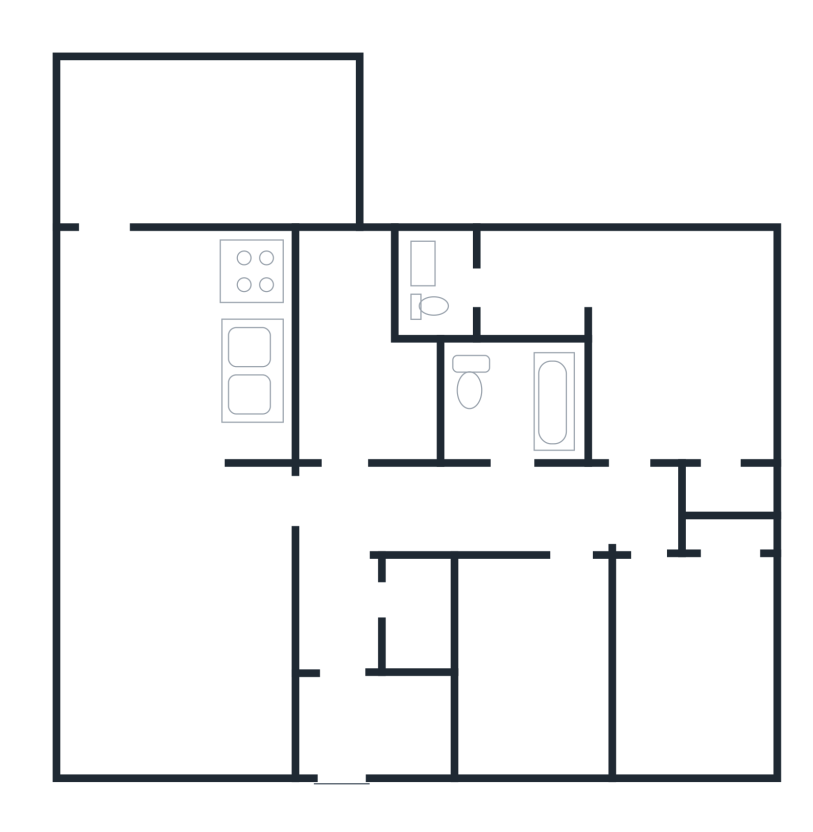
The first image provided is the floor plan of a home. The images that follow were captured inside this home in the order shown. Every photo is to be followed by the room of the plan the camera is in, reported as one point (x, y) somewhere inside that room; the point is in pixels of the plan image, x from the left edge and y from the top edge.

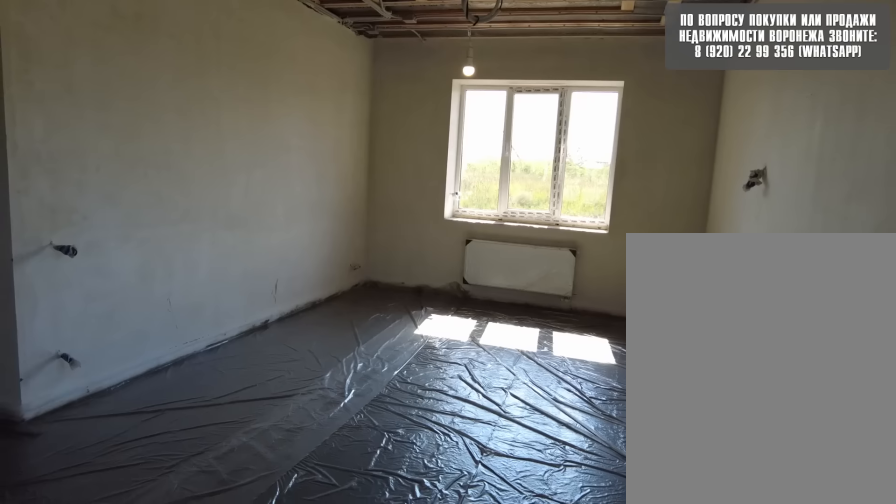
(139, 379)
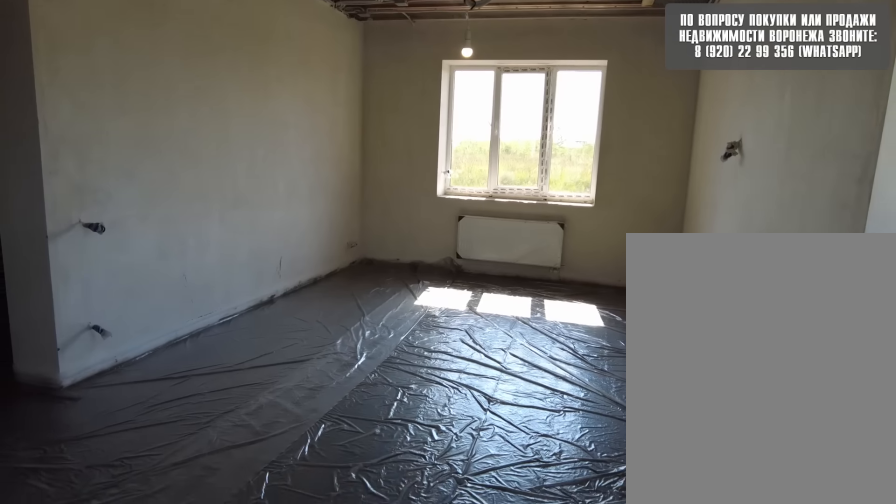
(141, 355)
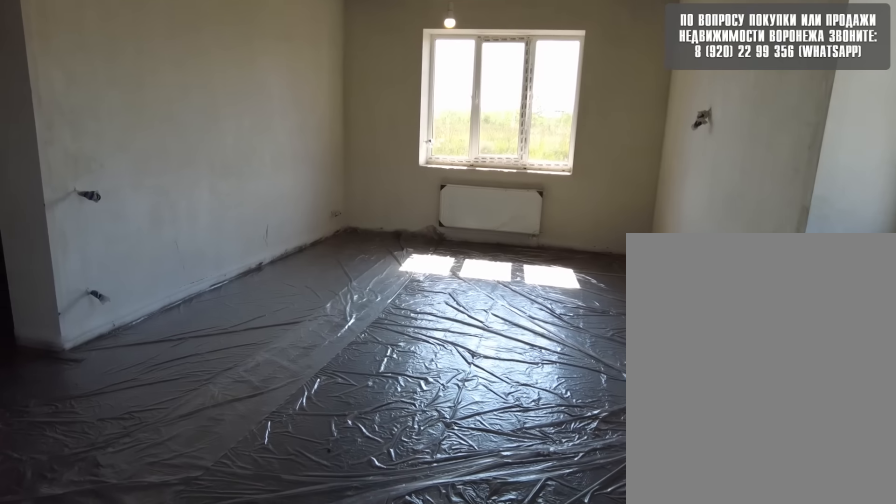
(141, 332)
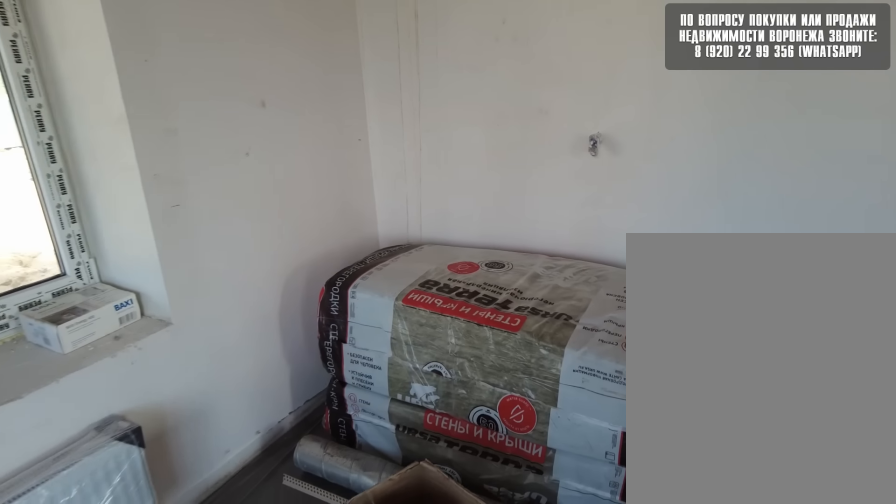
(142, 298)
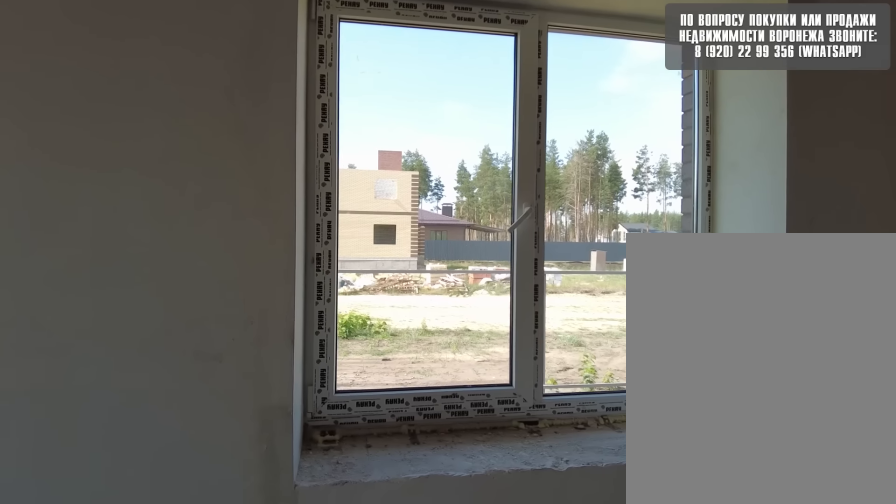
(142, 298)
